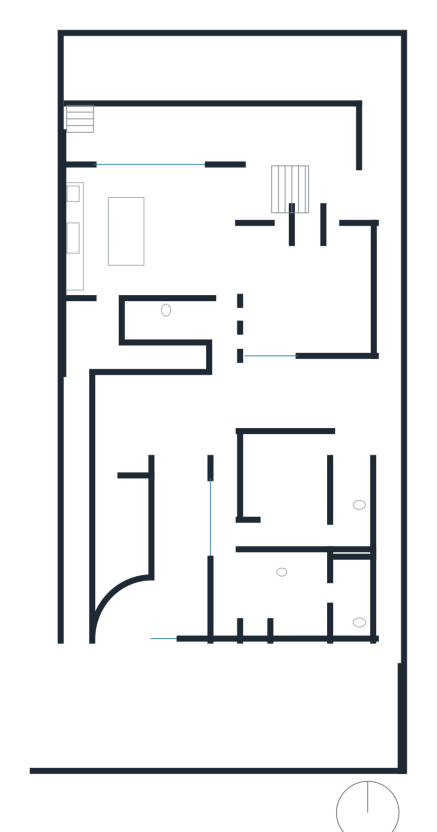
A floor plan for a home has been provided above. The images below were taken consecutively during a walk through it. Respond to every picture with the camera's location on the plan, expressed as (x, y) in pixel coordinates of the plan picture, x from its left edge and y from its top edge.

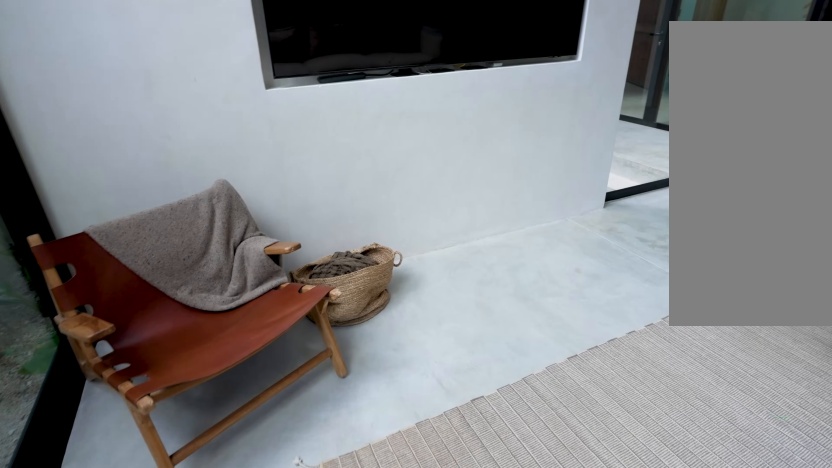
(348, 314)
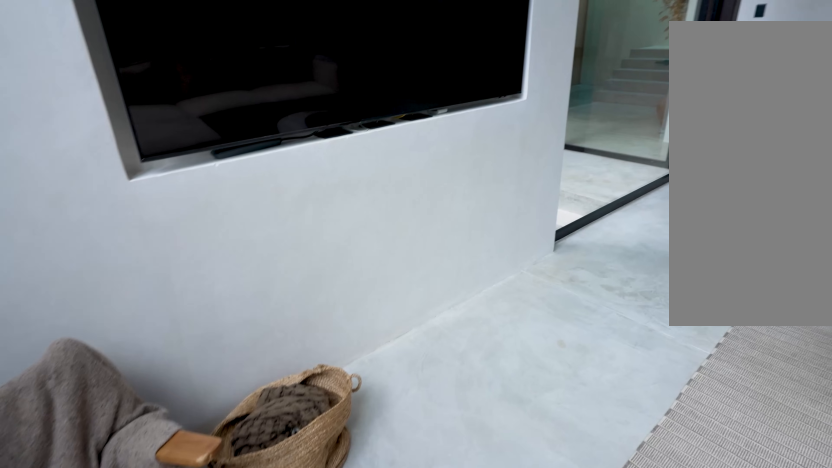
(347, 313)
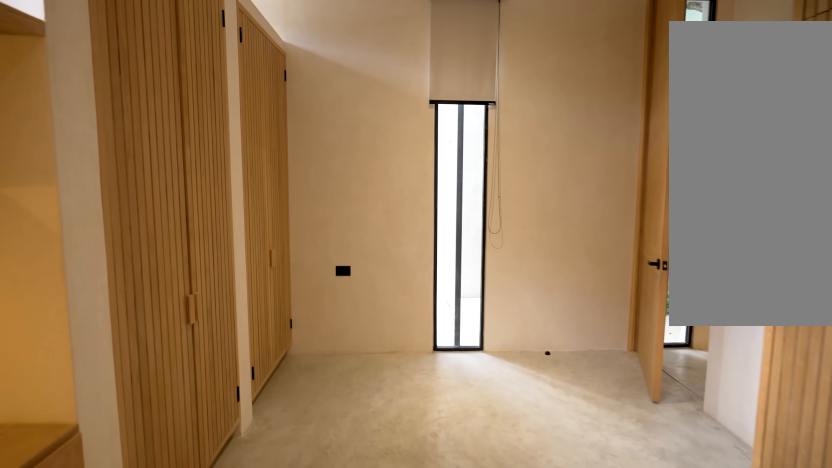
(224, 579)
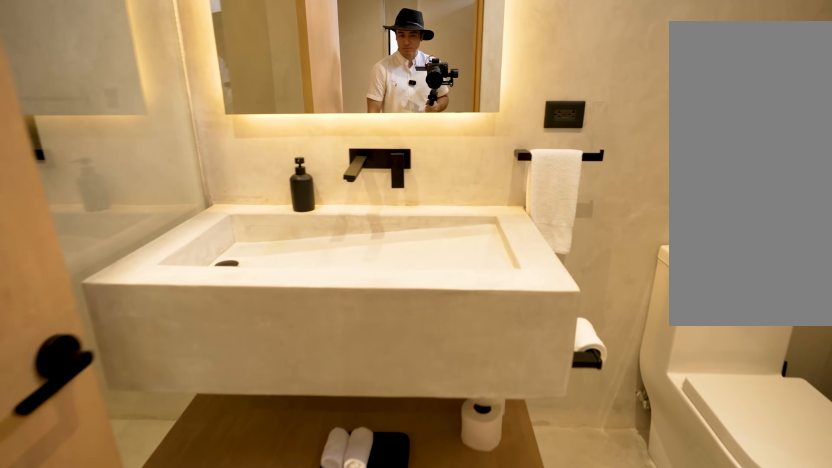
(322, 598)
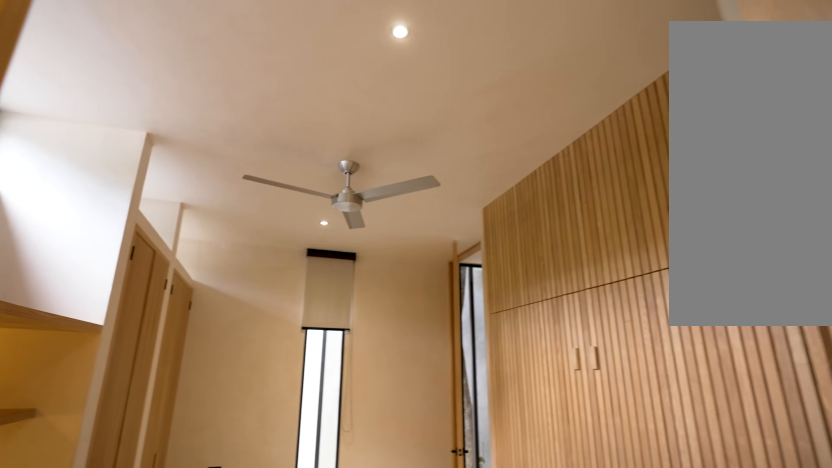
(345, 598)
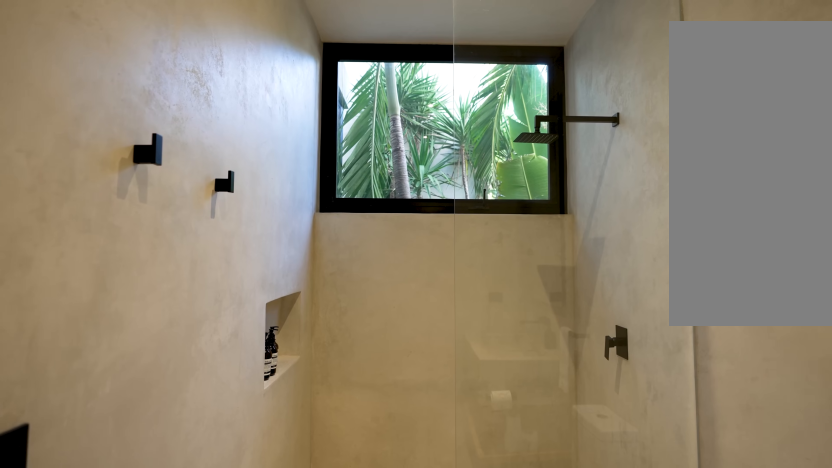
(345, 530)
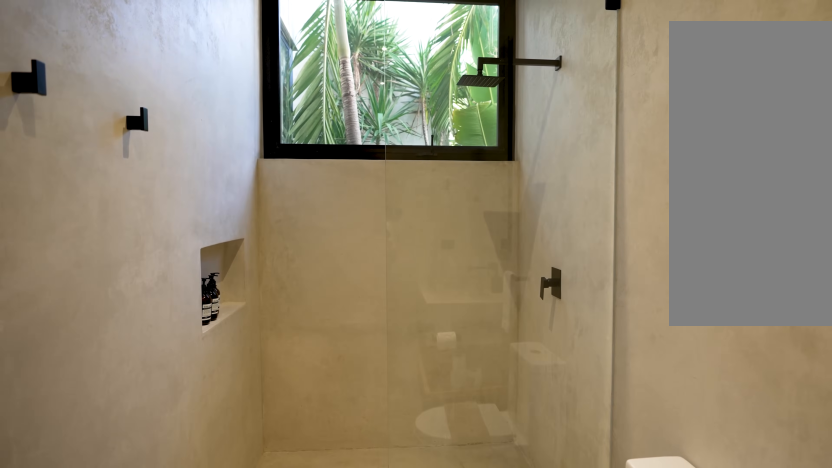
(344, 530)
